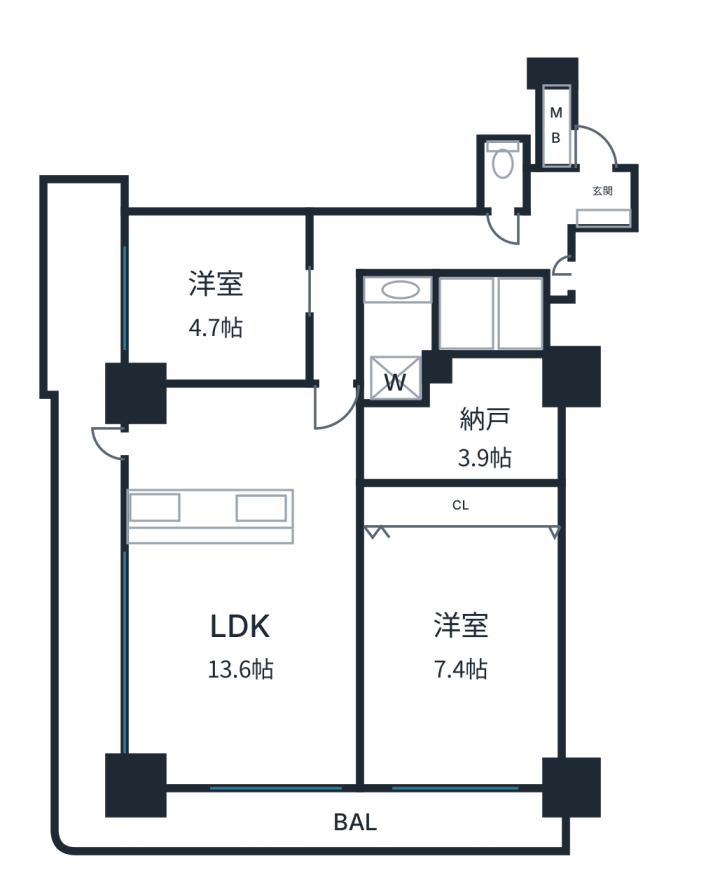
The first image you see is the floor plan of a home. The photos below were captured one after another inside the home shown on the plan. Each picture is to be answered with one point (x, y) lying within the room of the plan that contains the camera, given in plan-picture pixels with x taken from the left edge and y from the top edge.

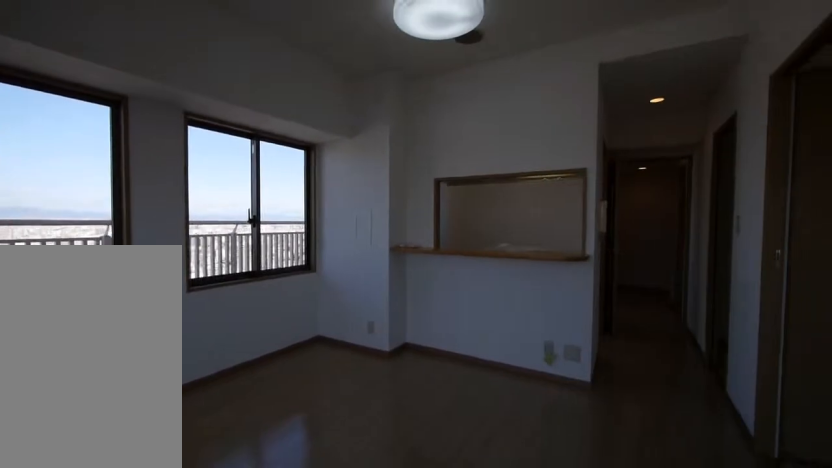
(243, 658)
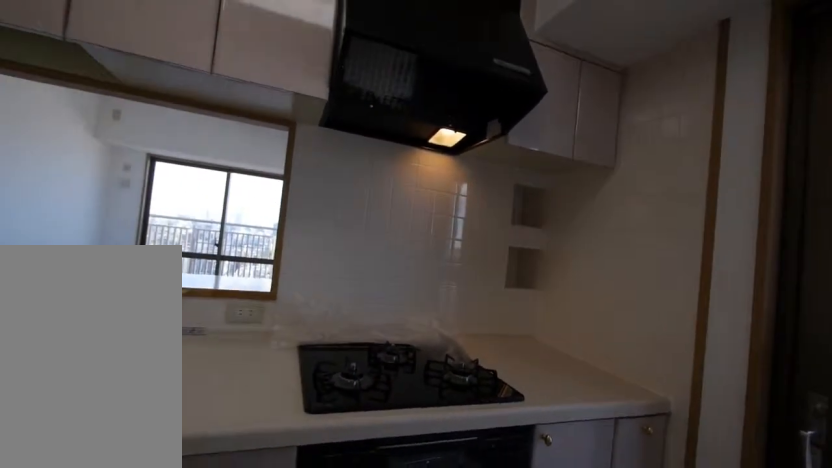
(243, 456)
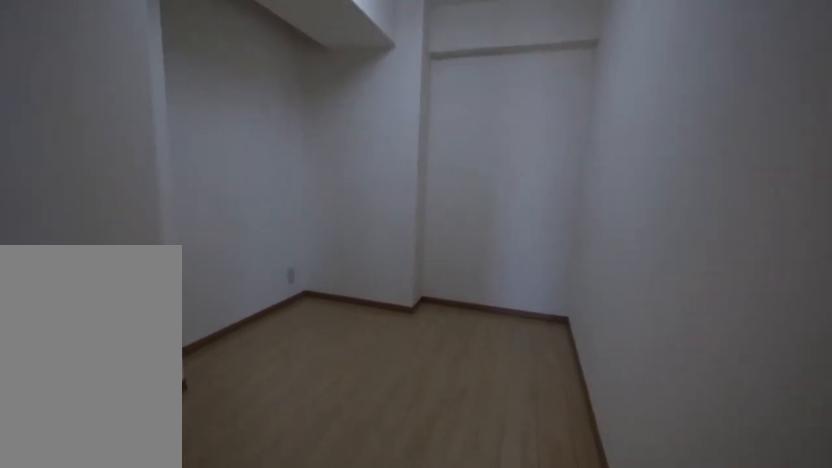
(441, 456)
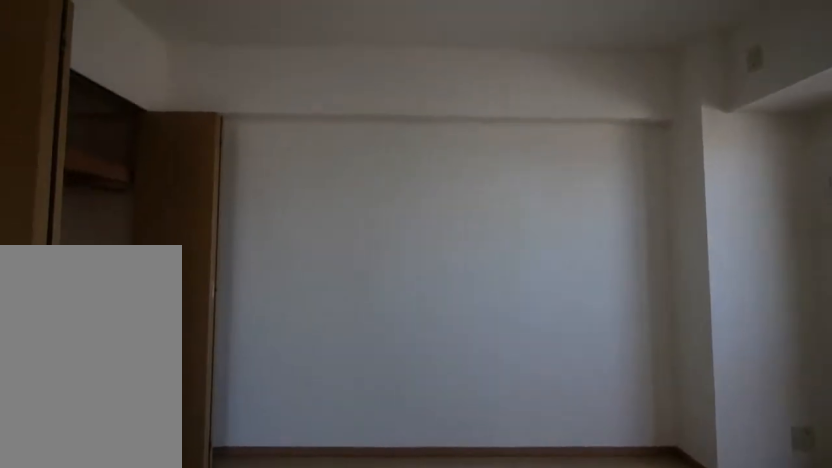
(442, 641)
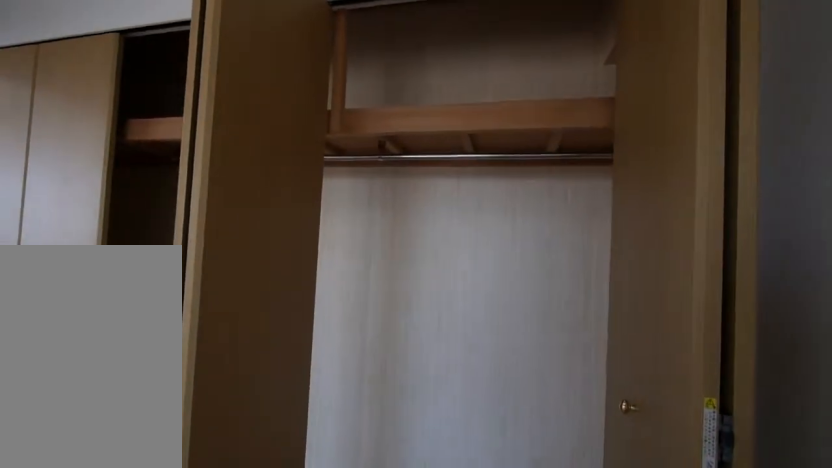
(441, 641)
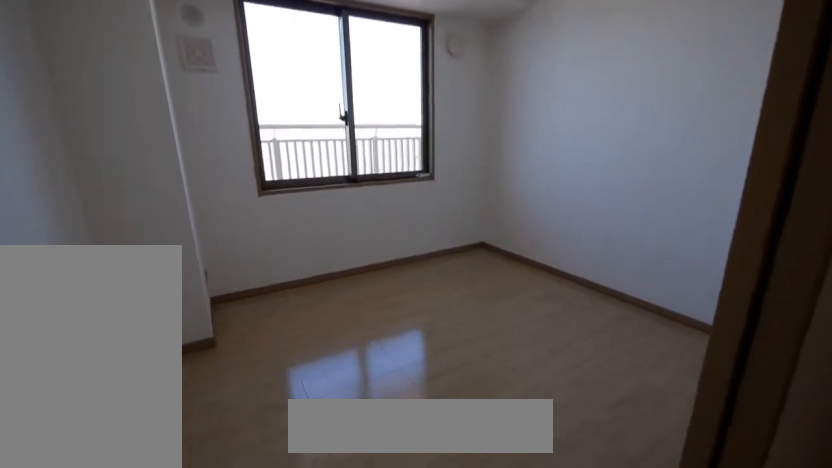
(244, 308)
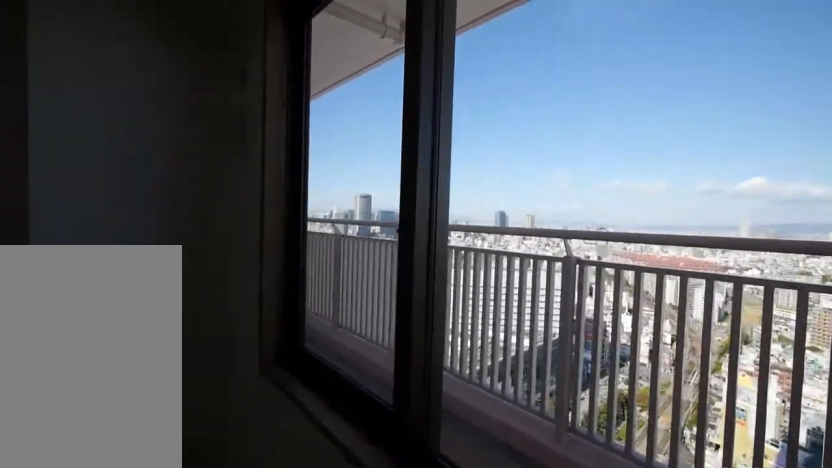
(242, 308)
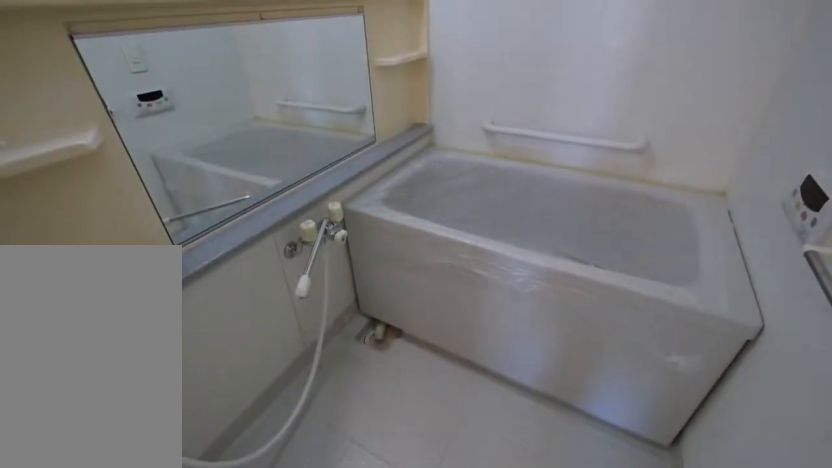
(441, 301)
